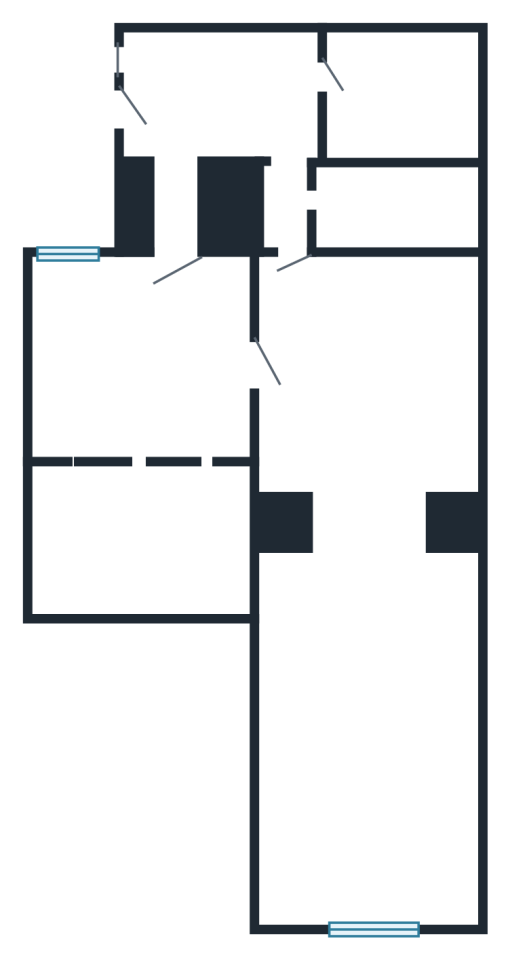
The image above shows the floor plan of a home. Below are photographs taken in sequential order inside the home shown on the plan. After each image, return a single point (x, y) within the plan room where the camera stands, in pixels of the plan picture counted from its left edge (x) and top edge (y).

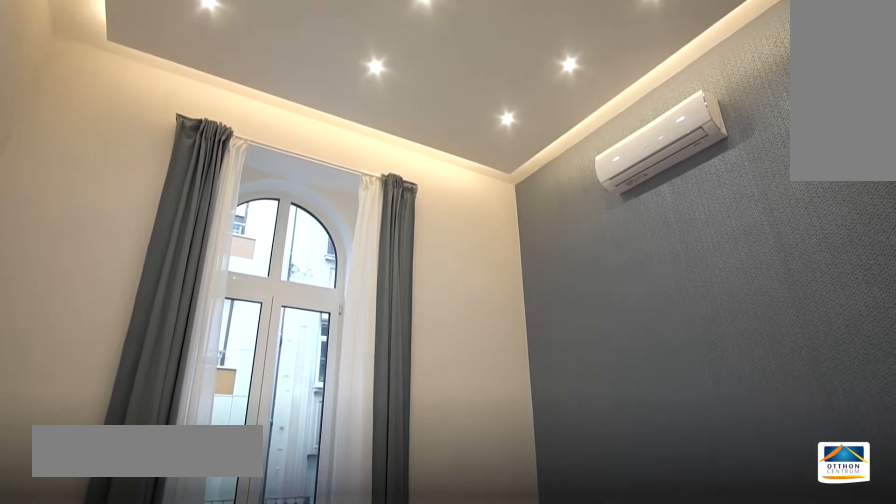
(374, 819)
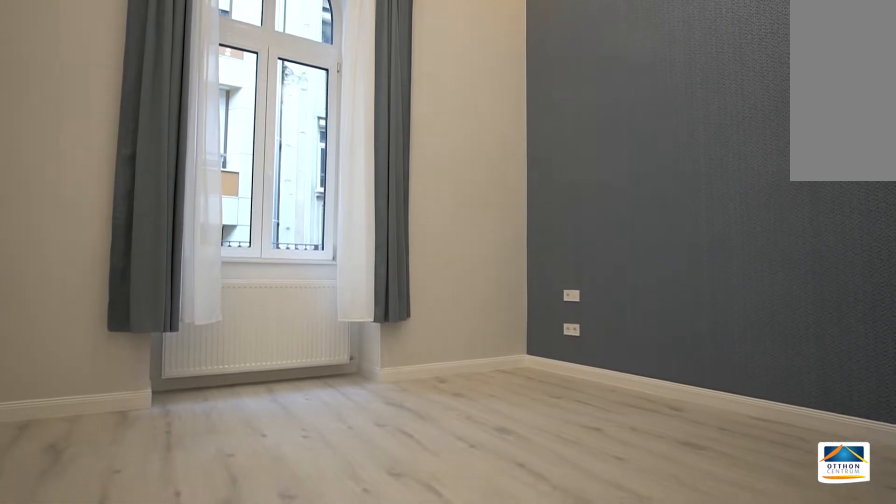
(373, 819)
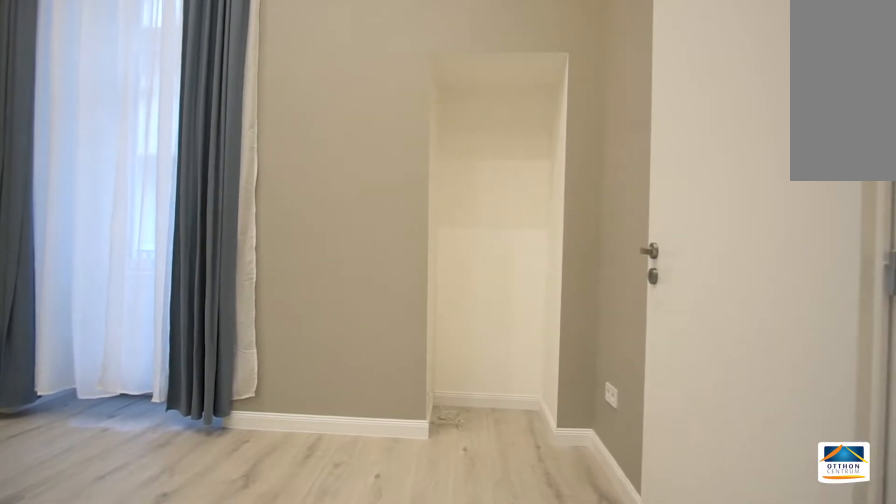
(150, 393)
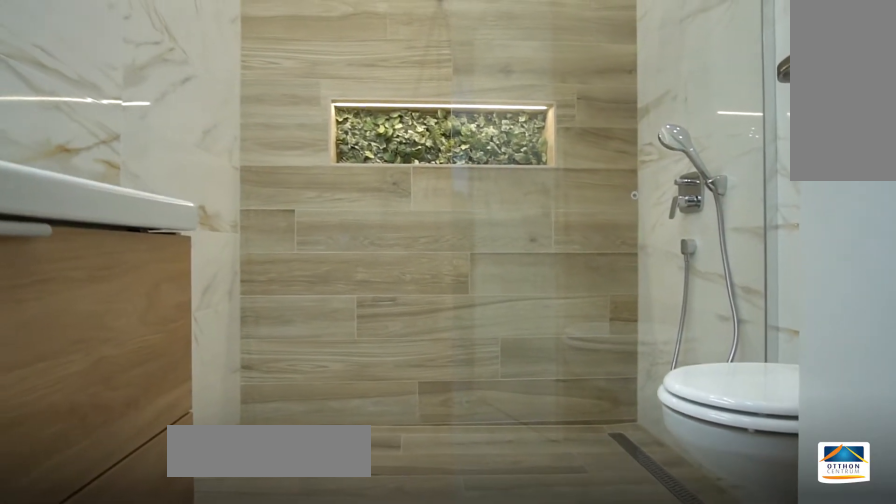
(402, 100)
